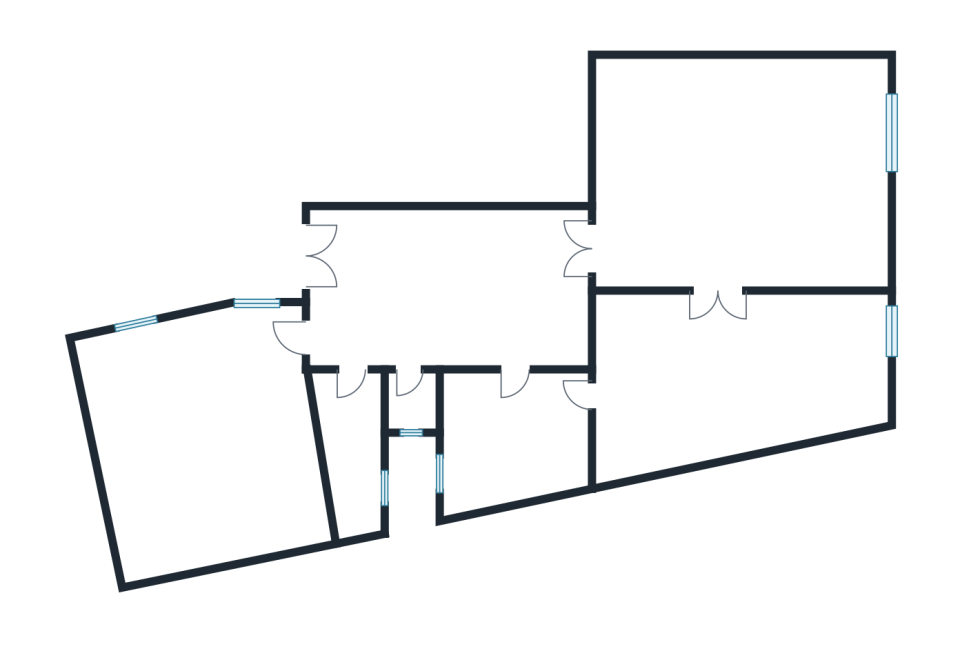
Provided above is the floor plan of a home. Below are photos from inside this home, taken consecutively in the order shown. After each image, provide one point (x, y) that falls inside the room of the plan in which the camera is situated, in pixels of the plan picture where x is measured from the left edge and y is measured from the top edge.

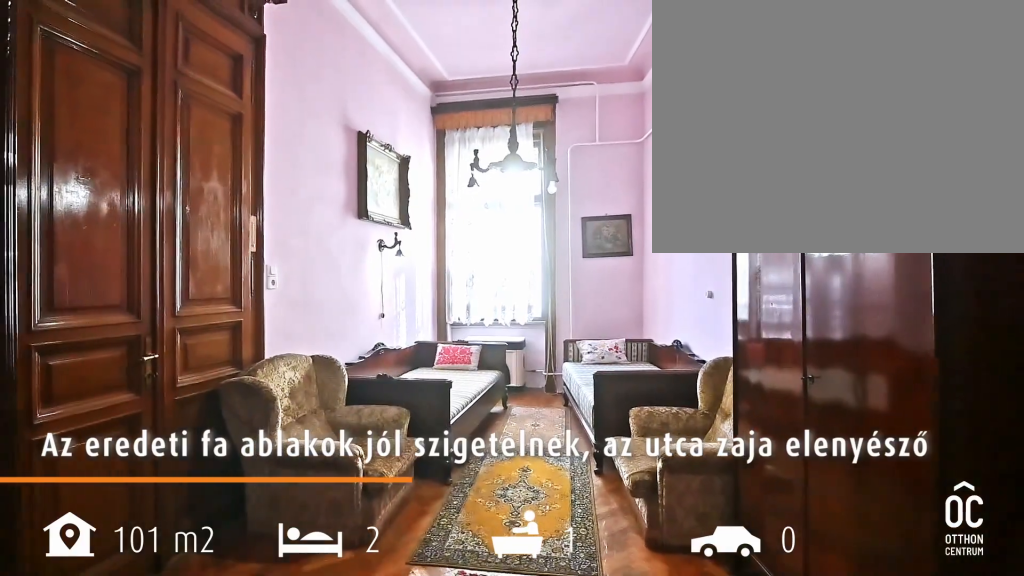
(733, 370)
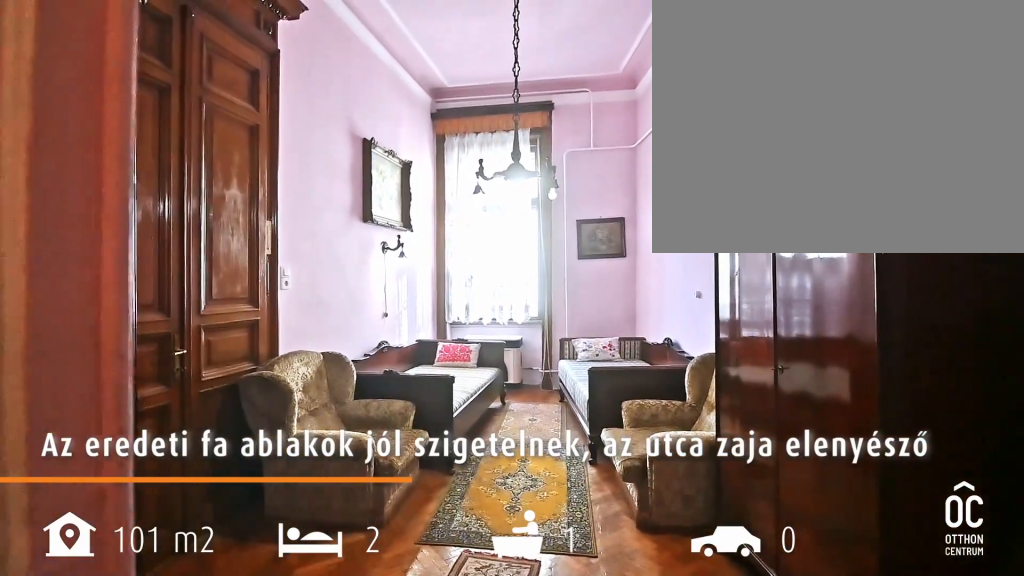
(733, 370)
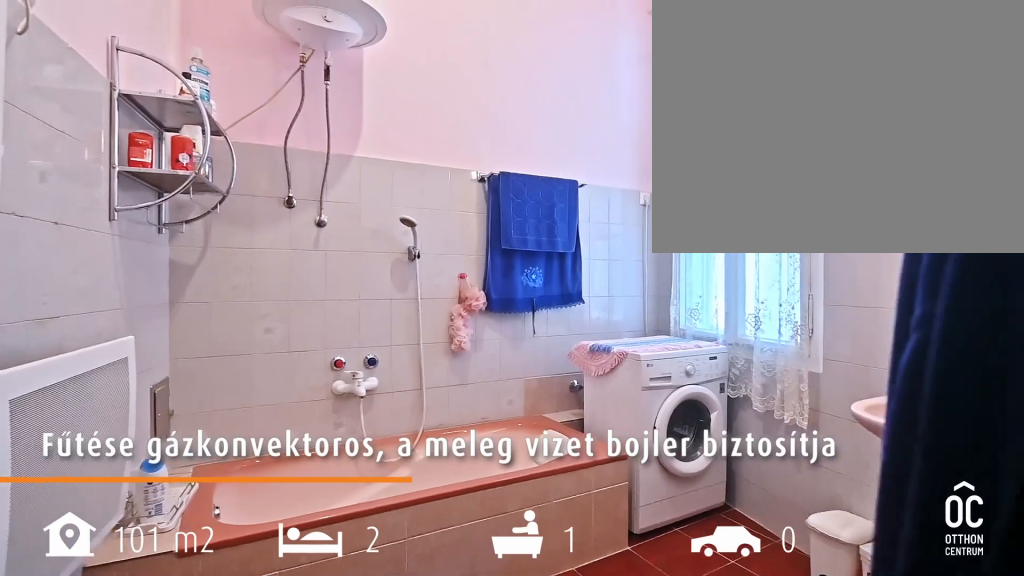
(507, 433)
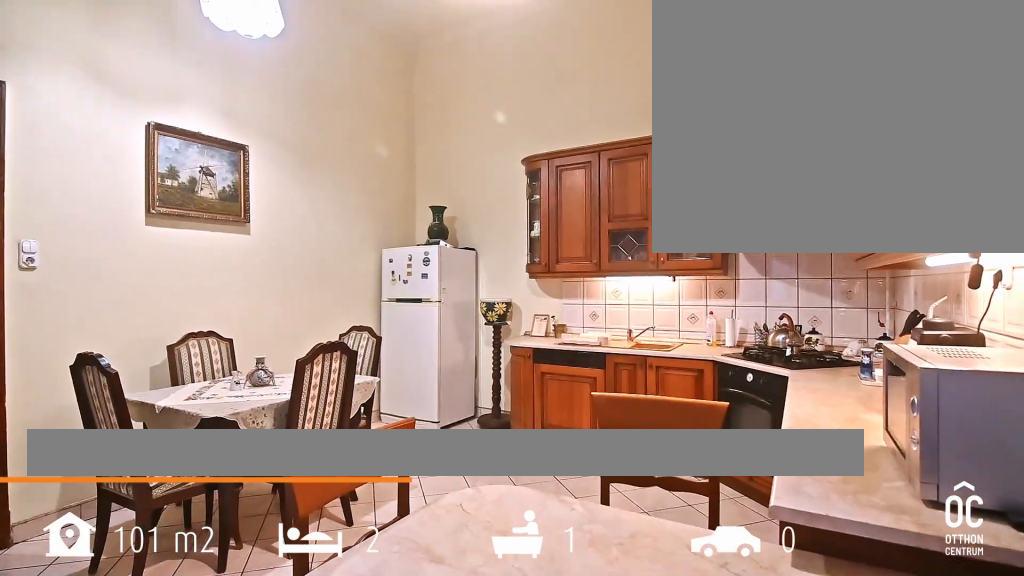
(205, 442)
